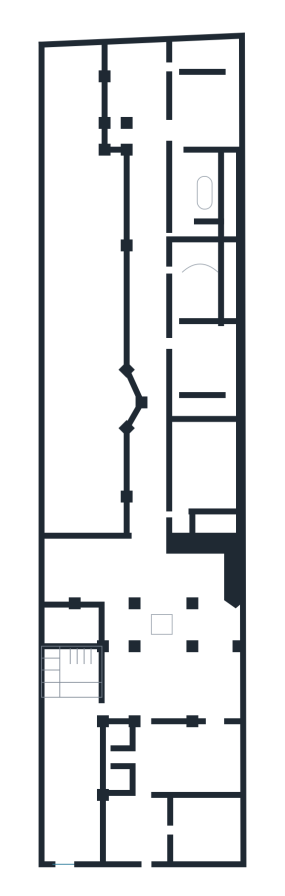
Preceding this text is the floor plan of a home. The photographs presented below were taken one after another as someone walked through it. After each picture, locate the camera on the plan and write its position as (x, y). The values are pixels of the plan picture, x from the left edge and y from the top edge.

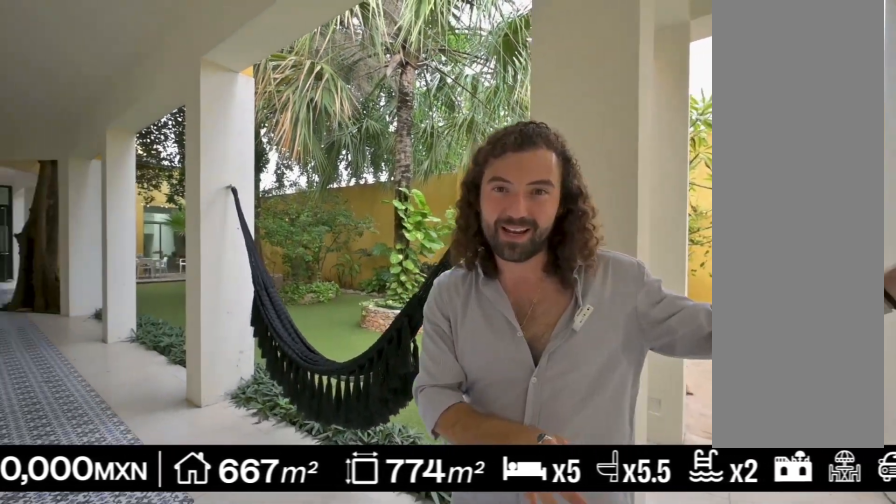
(138, 135)
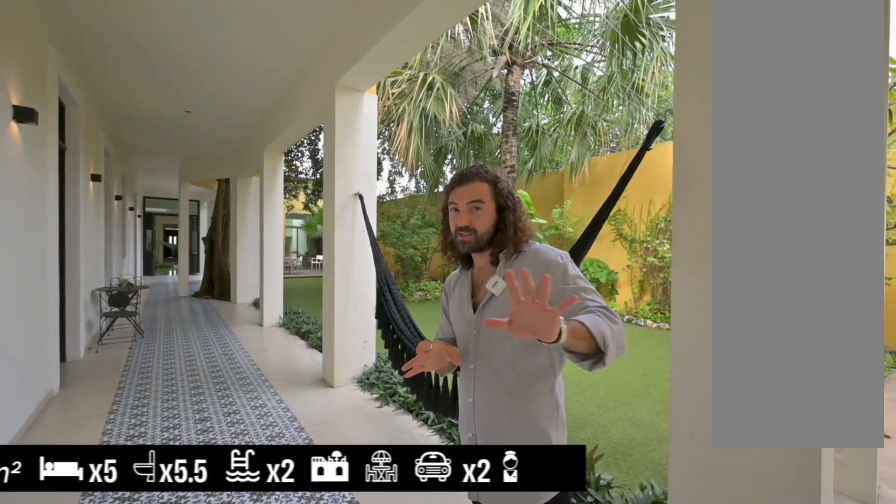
(142, 135)
